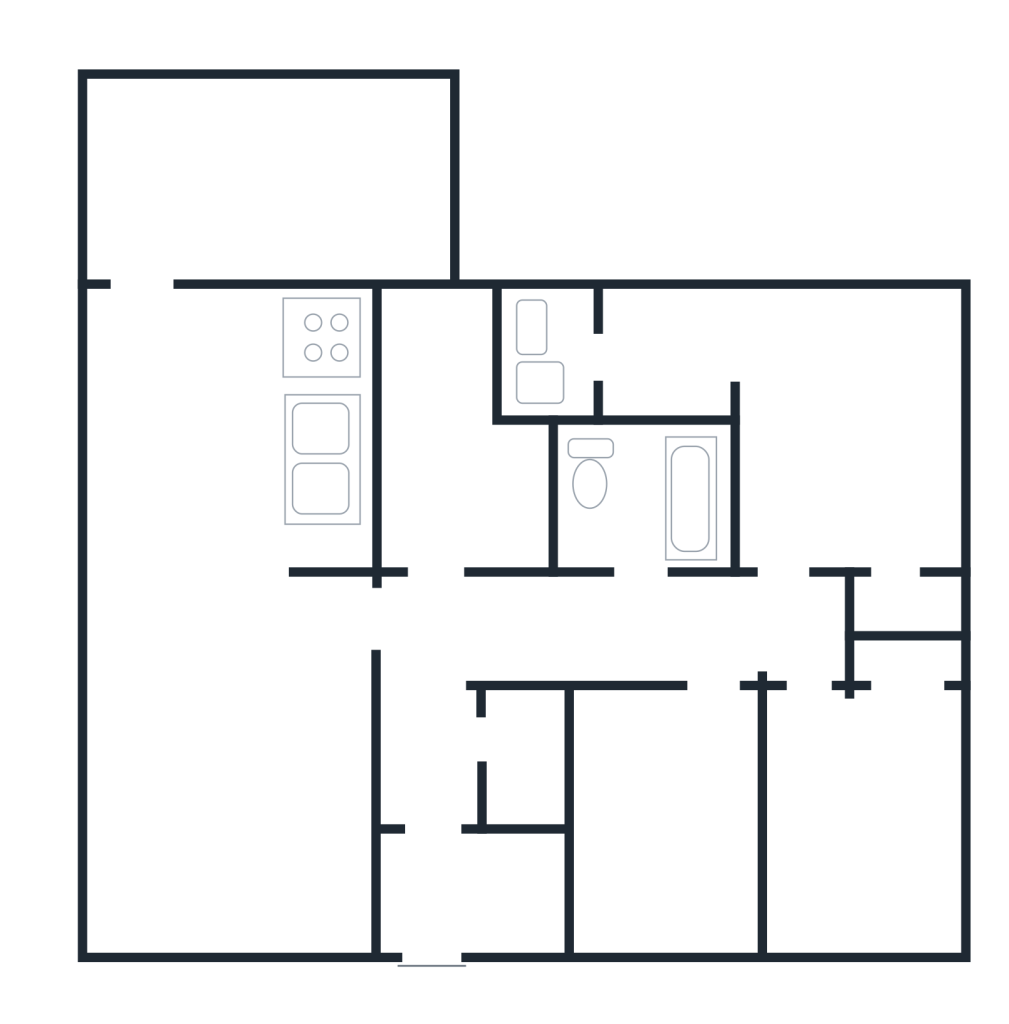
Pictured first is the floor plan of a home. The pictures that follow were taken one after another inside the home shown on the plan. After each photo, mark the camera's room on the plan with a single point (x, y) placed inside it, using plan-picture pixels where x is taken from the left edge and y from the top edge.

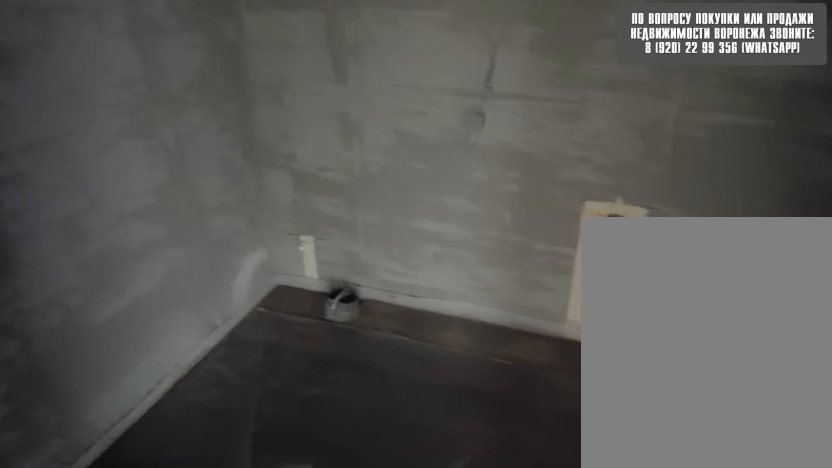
(670, 653)
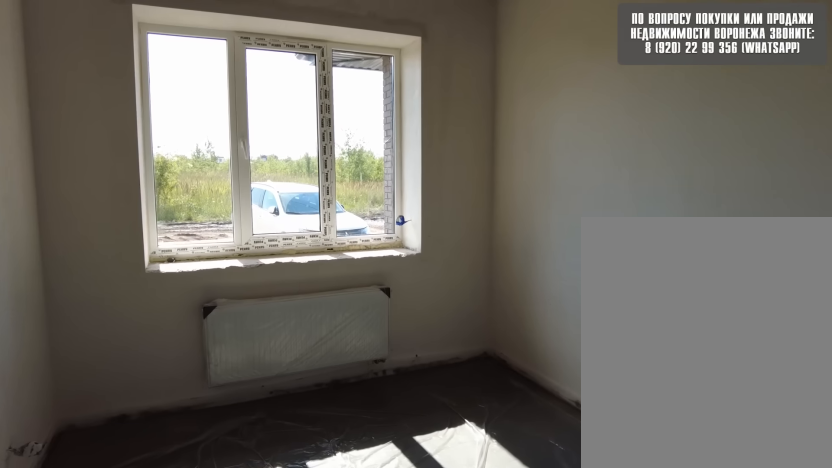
(696, 812)
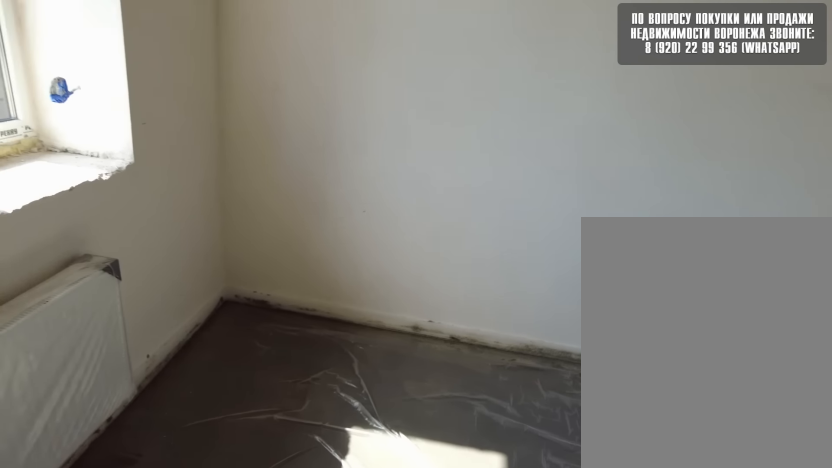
(697, 812)
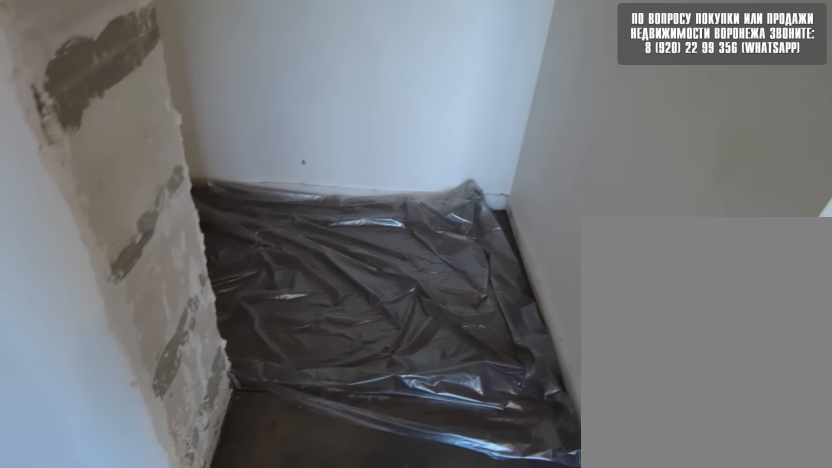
(831, 554)
